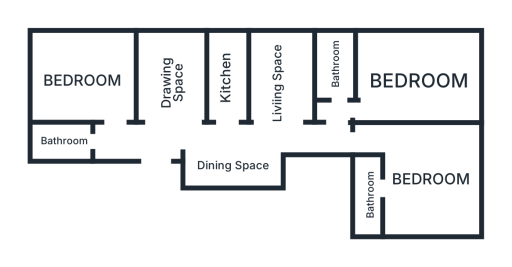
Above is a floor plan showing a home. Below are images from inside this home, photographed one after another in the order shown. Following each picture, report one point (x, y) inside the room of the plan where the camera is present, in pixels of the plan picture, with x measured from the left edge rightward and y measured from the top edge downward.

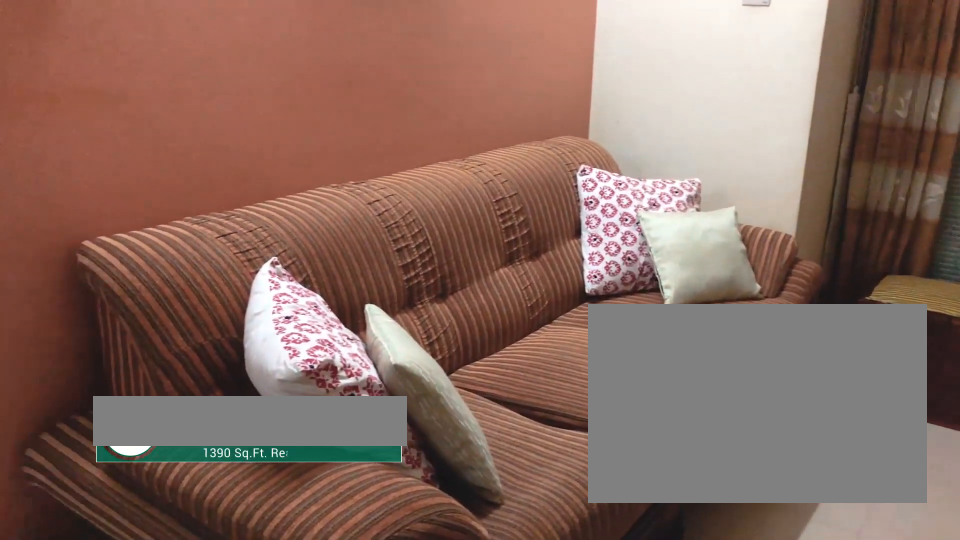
(297, 80)
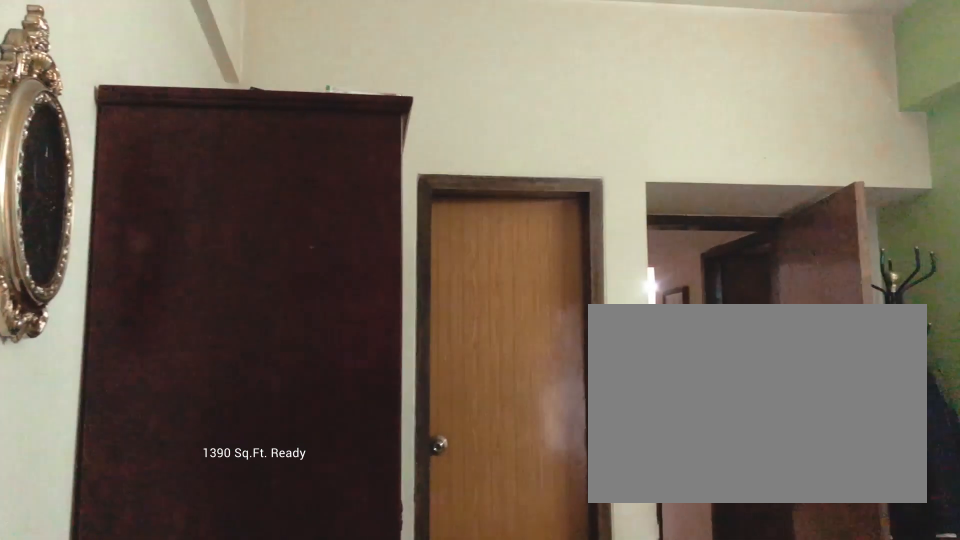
(429, 155)
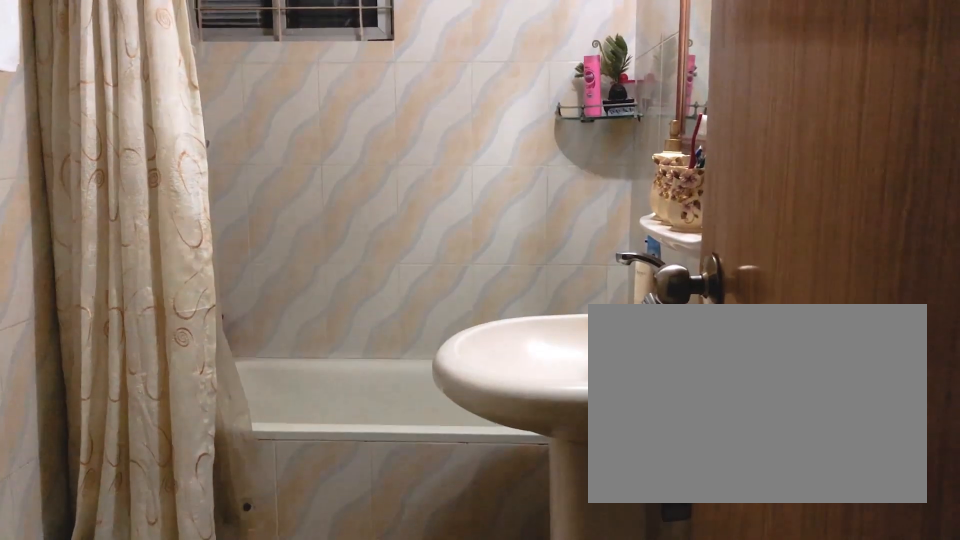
(377, 183)
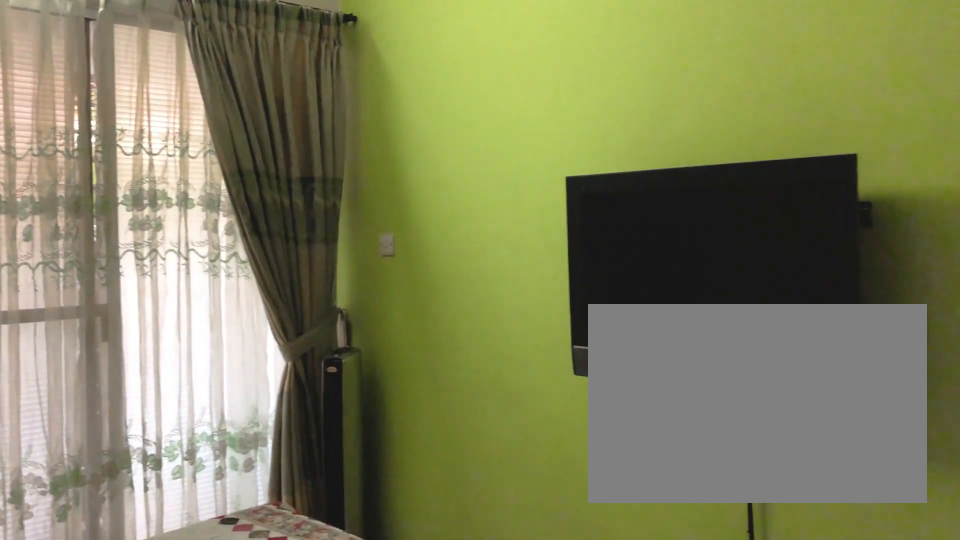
(412, 94)
